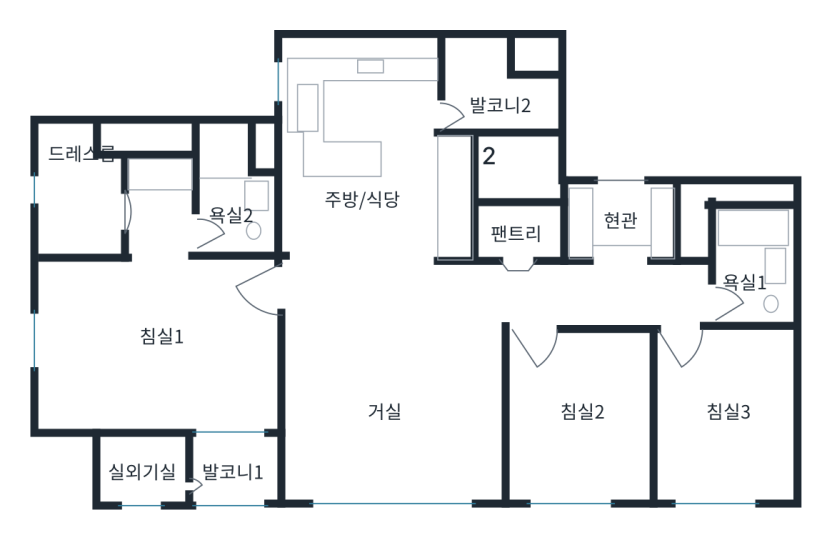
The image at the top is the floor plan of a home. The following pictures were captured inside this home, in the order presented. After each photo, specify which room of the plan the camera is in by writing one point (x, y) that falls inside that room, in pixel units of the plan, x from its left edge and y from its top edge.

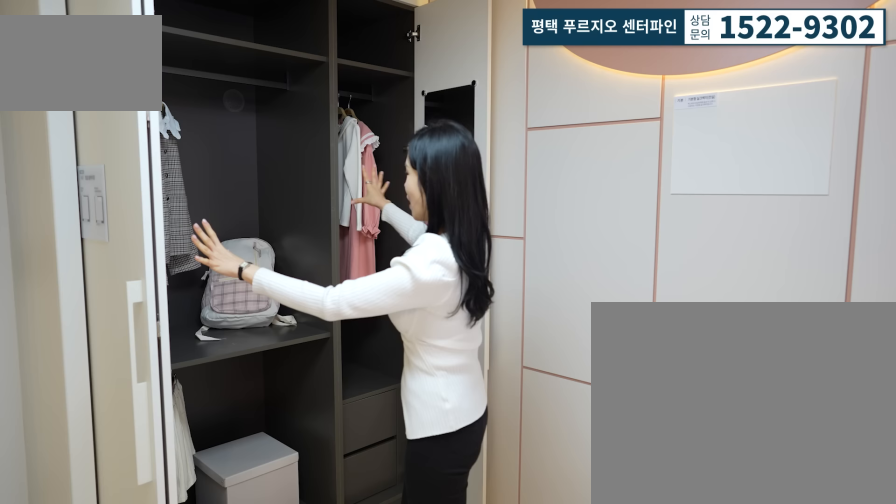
(733, 409)
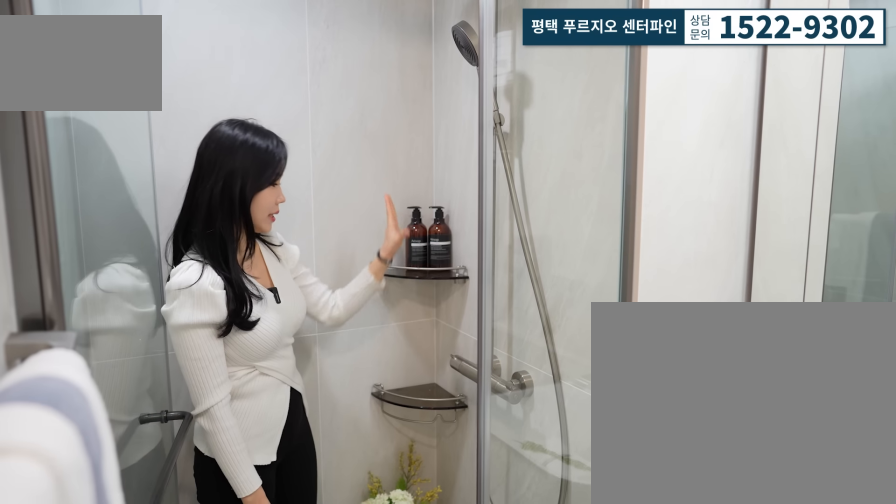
(228, 211)
